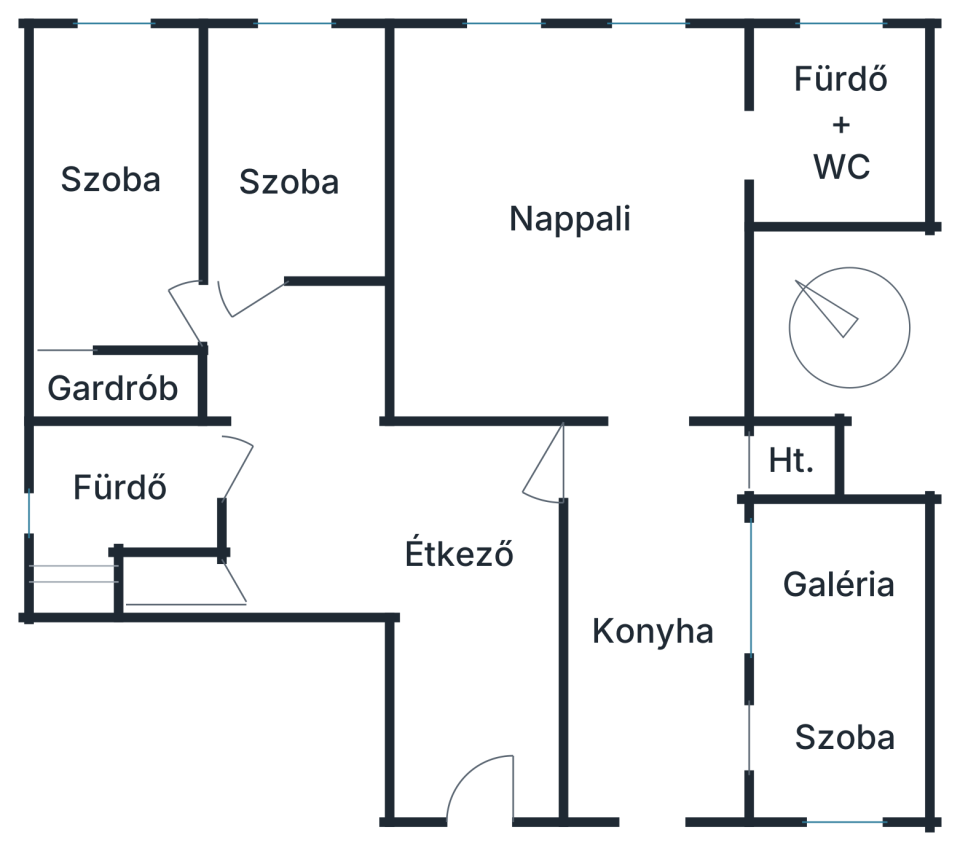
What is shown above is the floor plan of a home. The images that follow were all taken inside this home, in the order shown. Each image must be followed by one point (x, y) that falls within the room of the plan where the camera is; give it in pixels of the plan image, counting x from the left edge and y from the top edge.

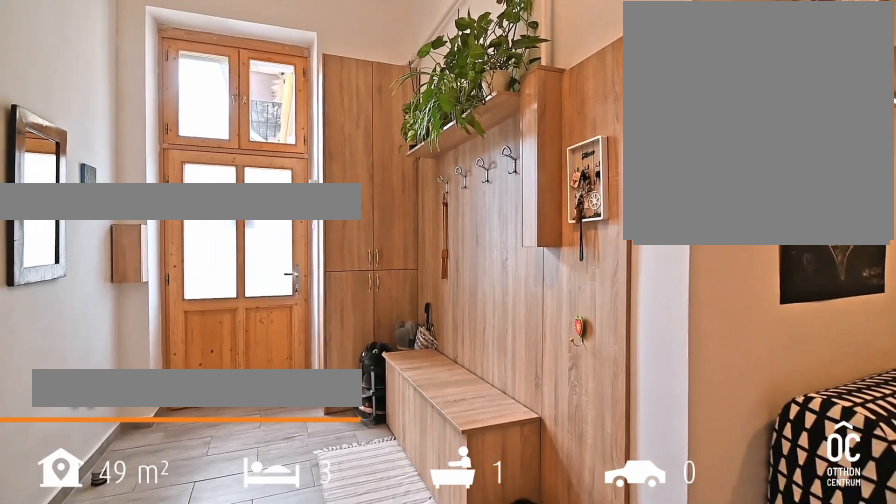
(472, 558)
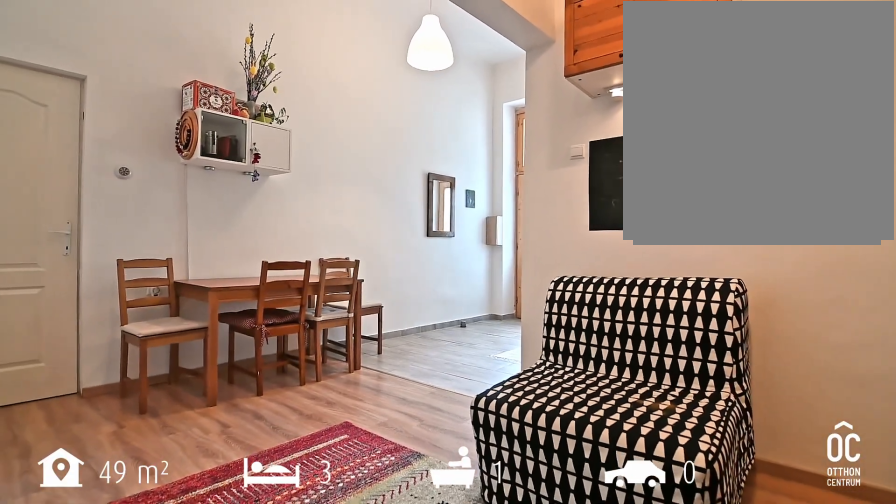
(471, 558)
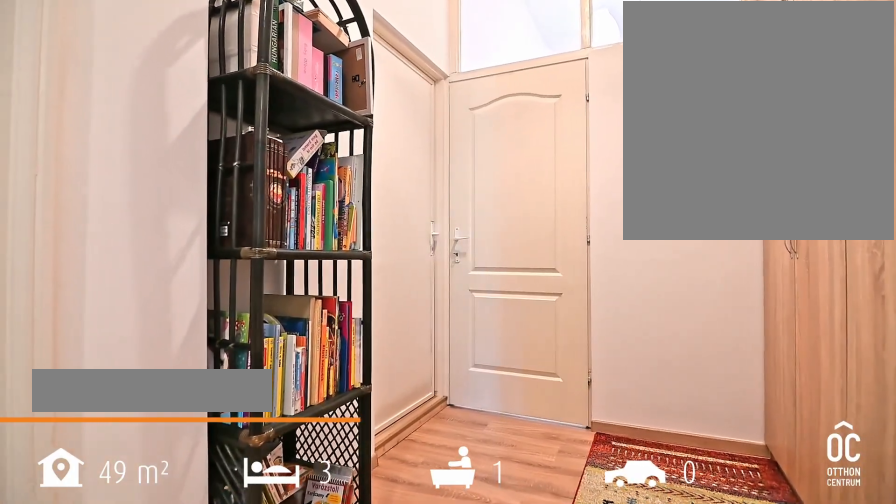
(291, 413)
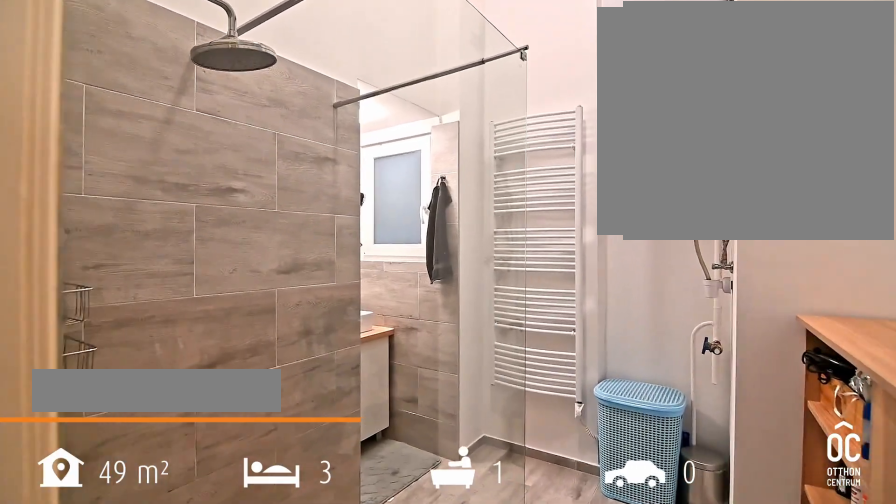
(121, 485)
